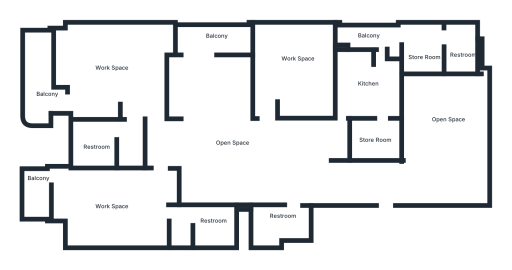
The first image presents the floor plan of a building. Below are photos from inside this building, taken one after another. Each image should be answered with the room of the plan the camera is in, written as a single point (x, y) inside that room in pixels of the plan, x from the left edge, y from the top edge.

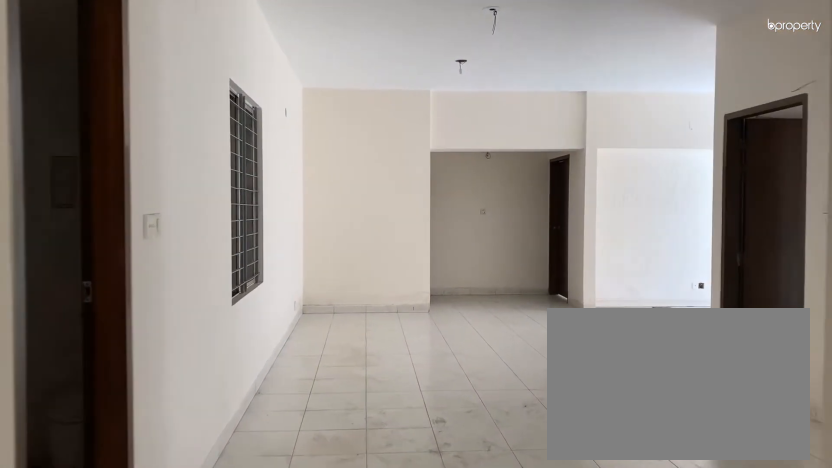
(300, 173)
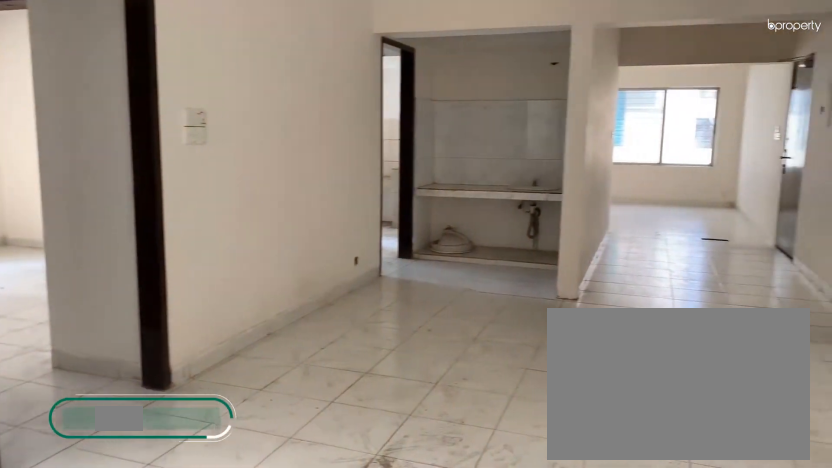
(240, 156)
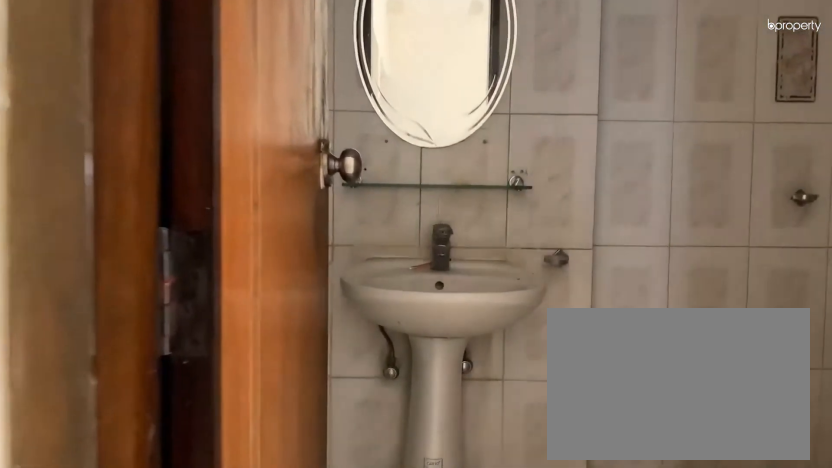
(289, 218)
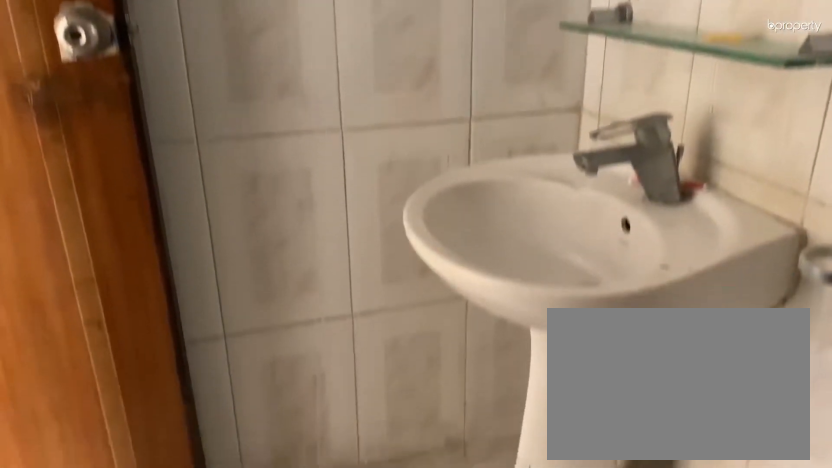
(289, 218)
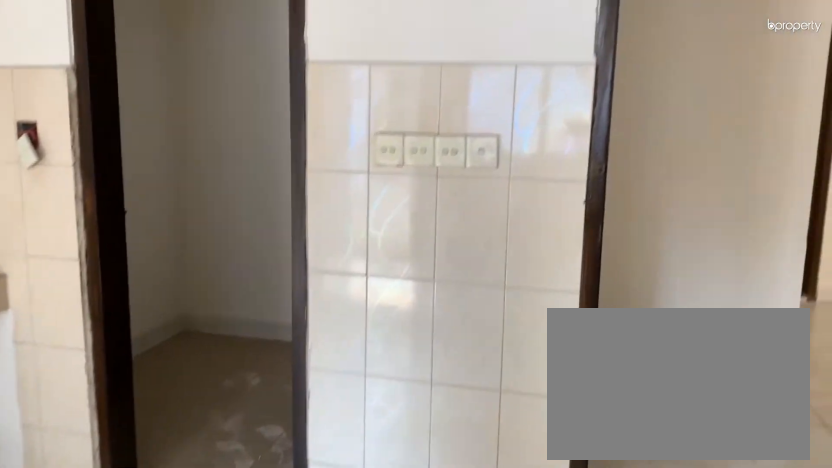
(375, 89)
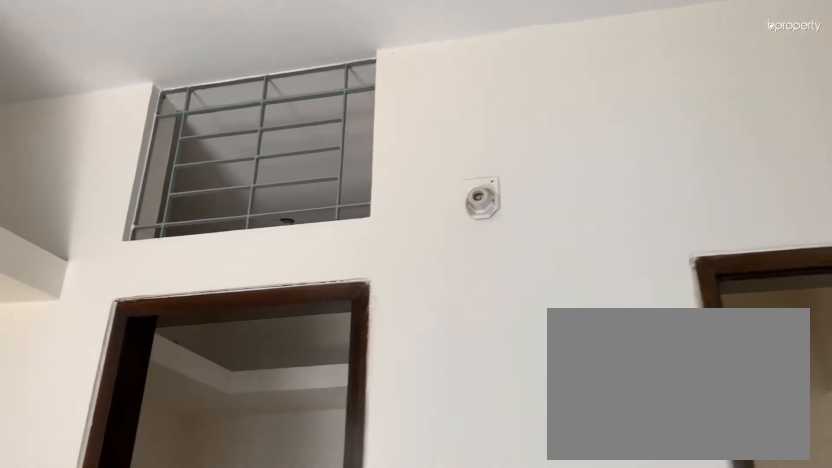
(375, 89)
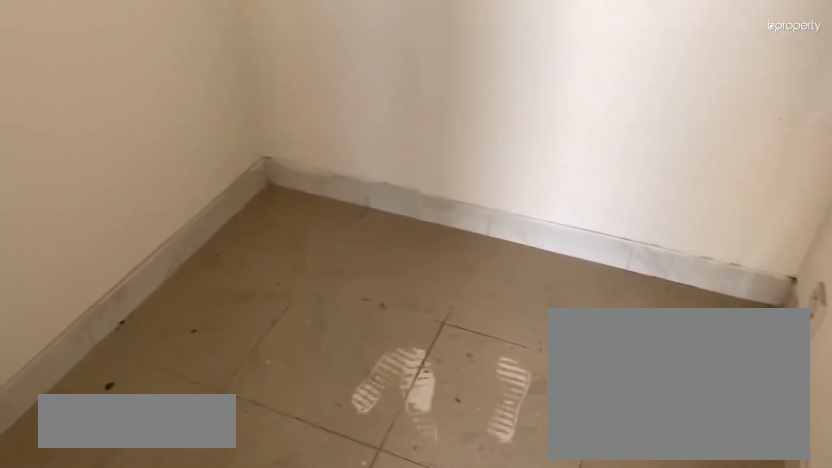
(376, 141)
